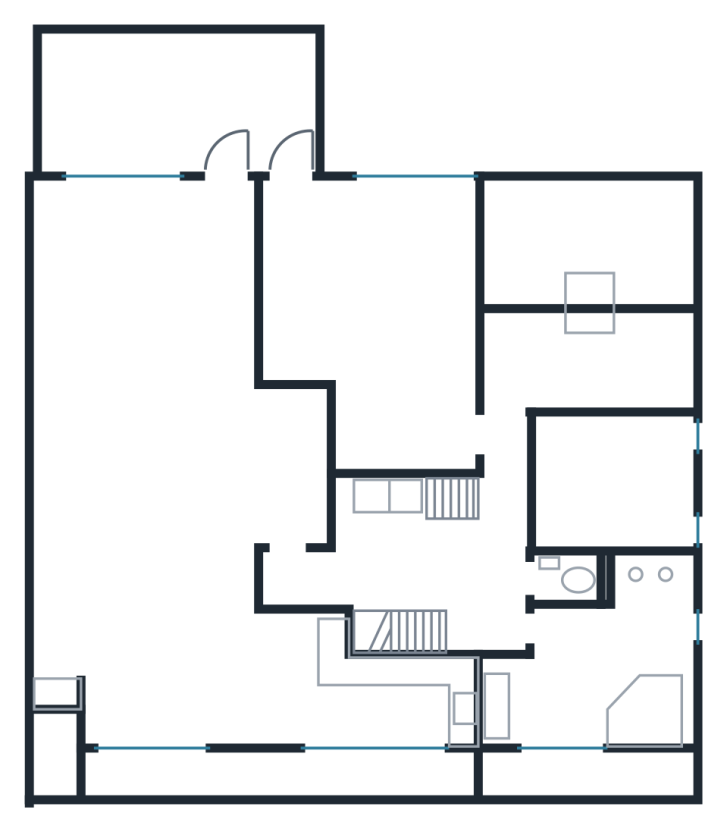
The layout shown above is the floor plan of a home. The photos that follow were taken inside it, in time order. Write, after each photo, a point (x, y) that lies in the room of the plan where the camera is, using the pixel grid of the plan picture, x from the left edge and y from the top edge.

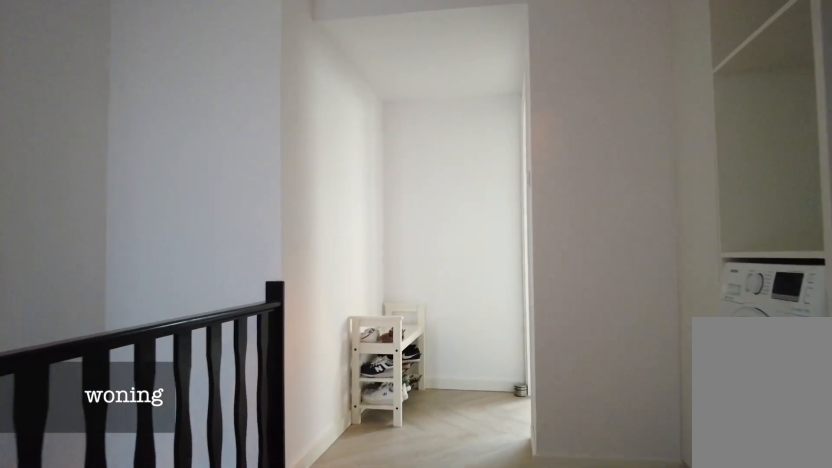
(430, 555)
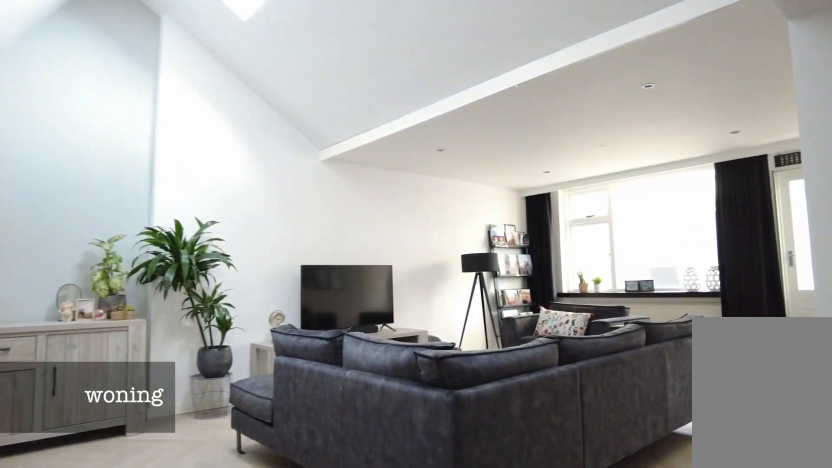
(179, 487)
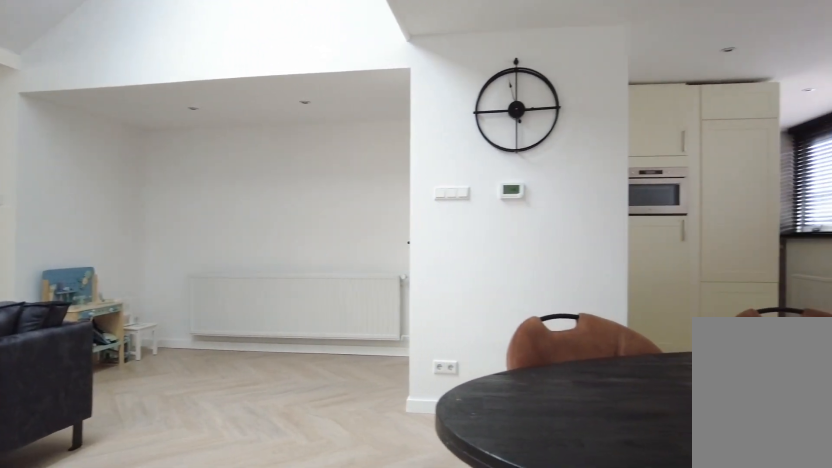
(179, 487)
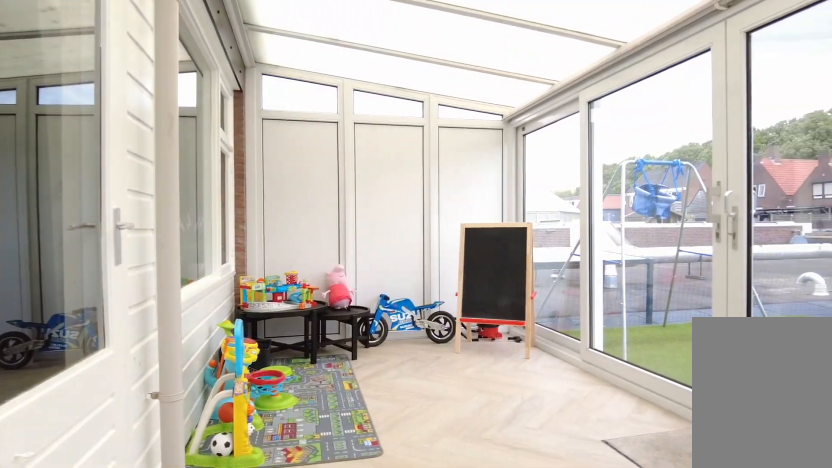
(179, 101)
